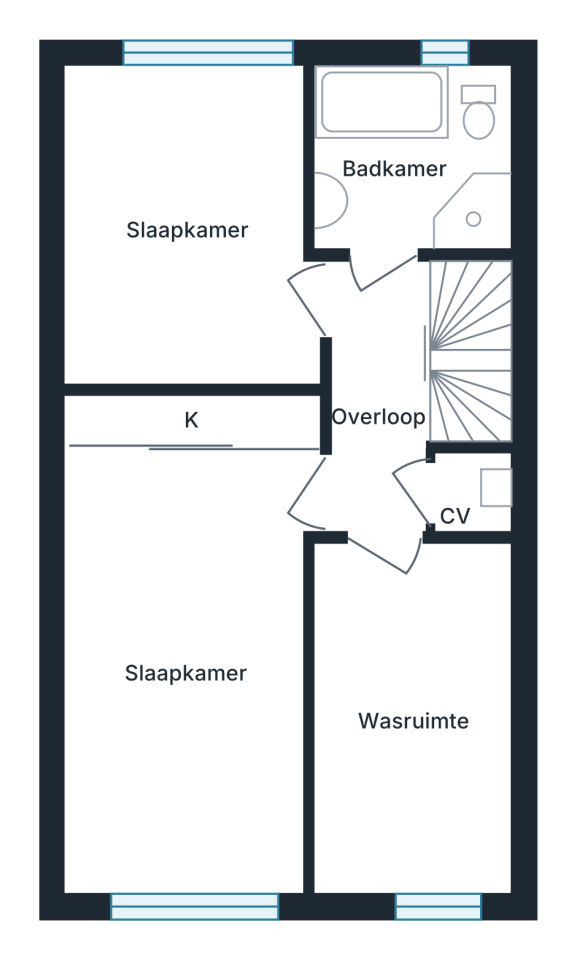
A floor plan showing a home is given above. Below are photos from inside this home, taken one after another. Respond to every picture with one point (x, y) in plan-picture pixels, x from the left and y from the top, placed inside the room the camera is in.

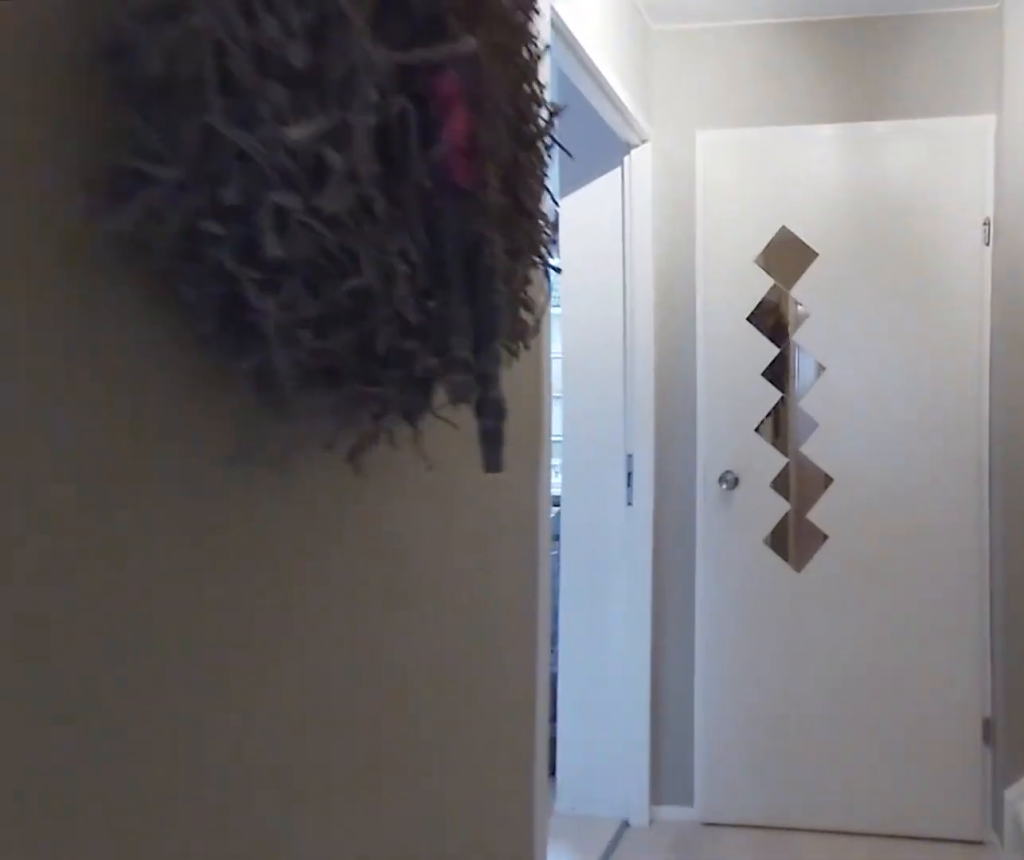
(379, 395)
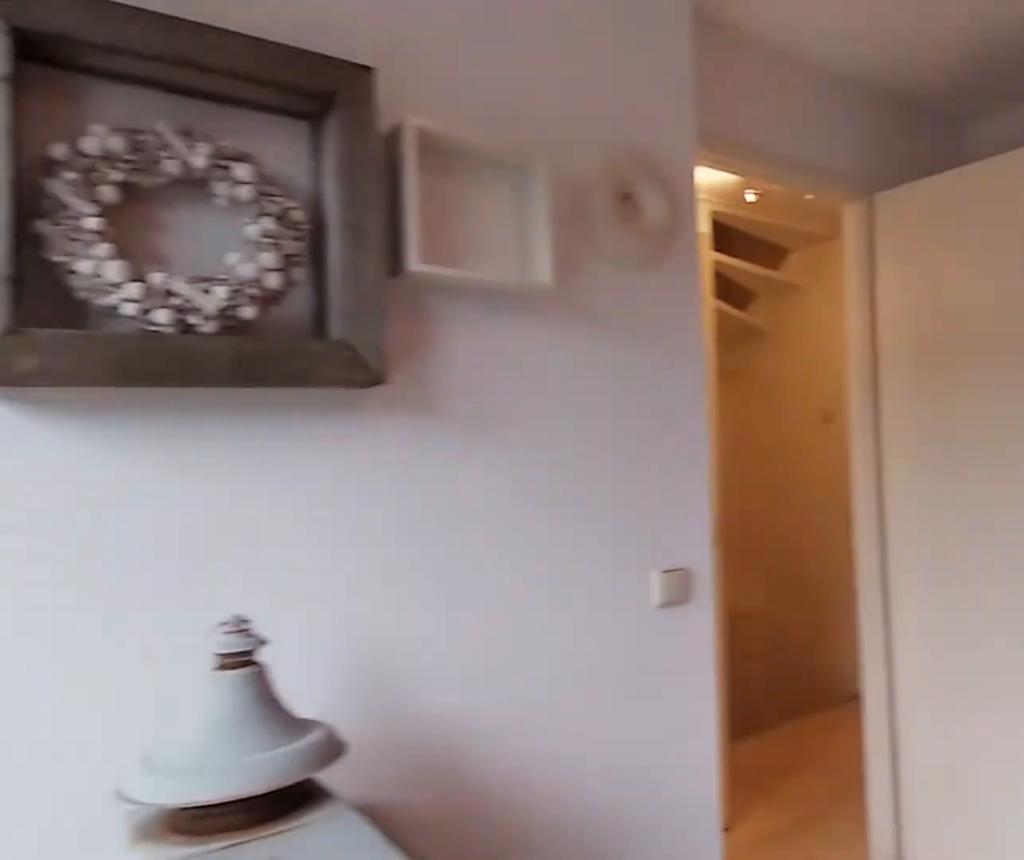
(187, 218)
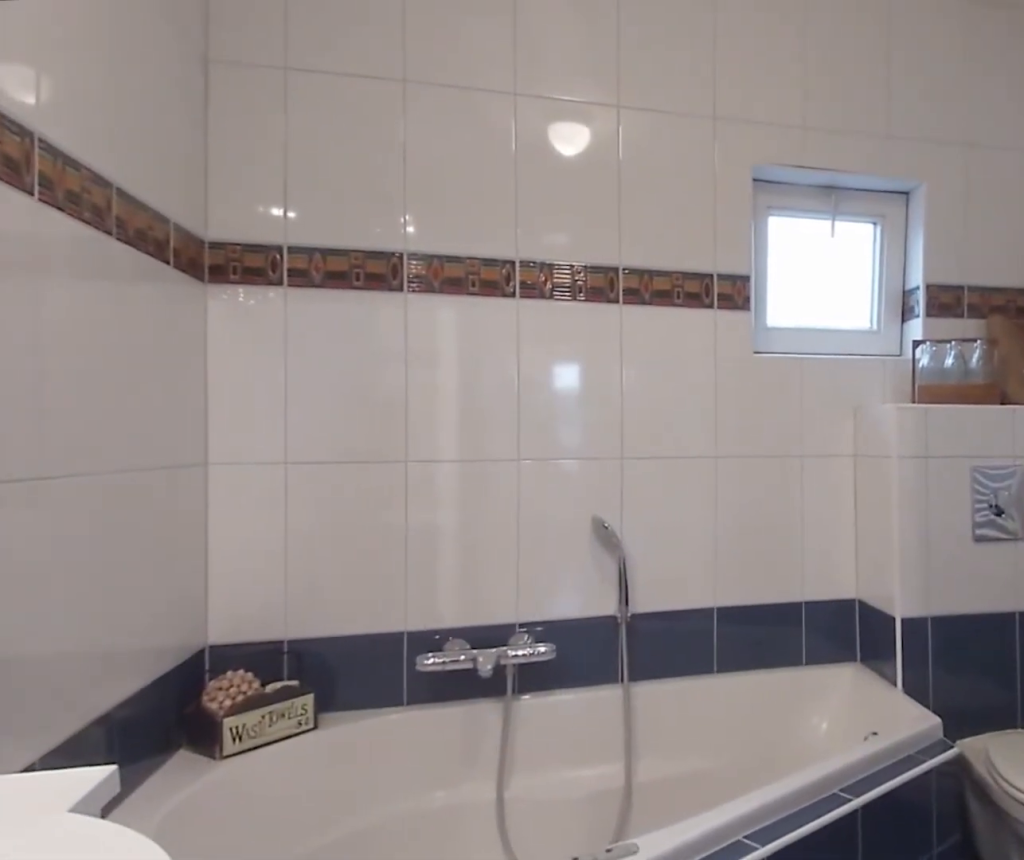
(414, 157)
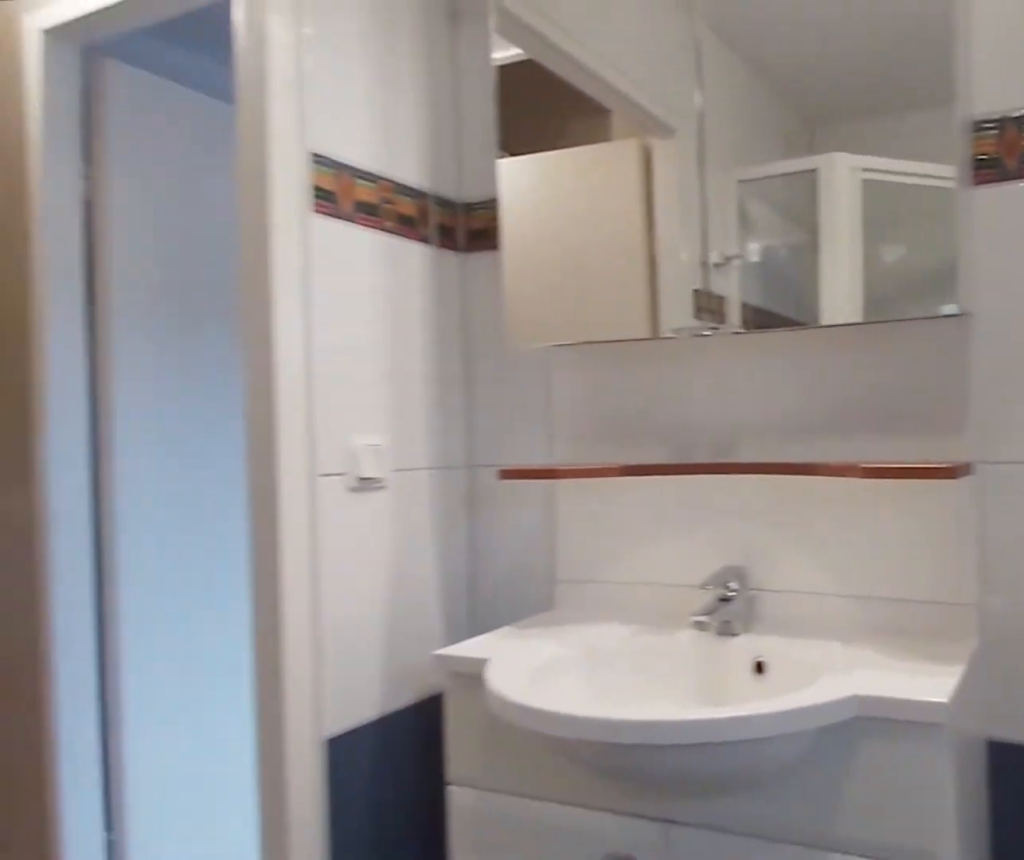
(414, 157)
